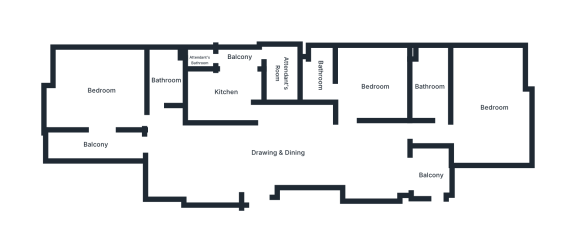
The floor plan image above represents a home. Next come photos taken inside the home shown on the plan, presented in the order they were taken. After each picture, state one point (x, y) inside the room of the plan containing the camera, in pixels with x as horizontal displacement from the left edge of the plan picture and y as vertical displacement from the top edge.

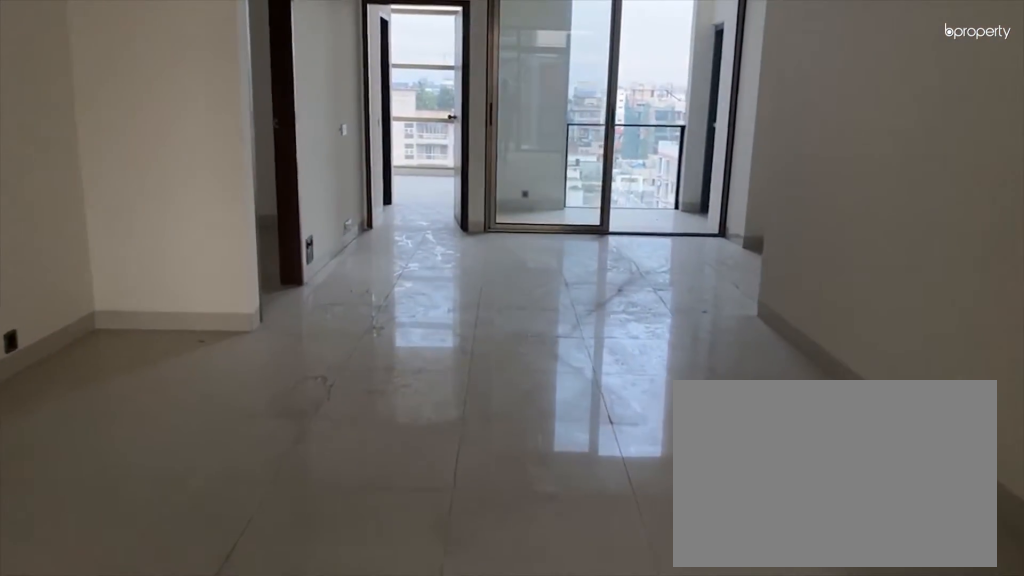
(261, 159)
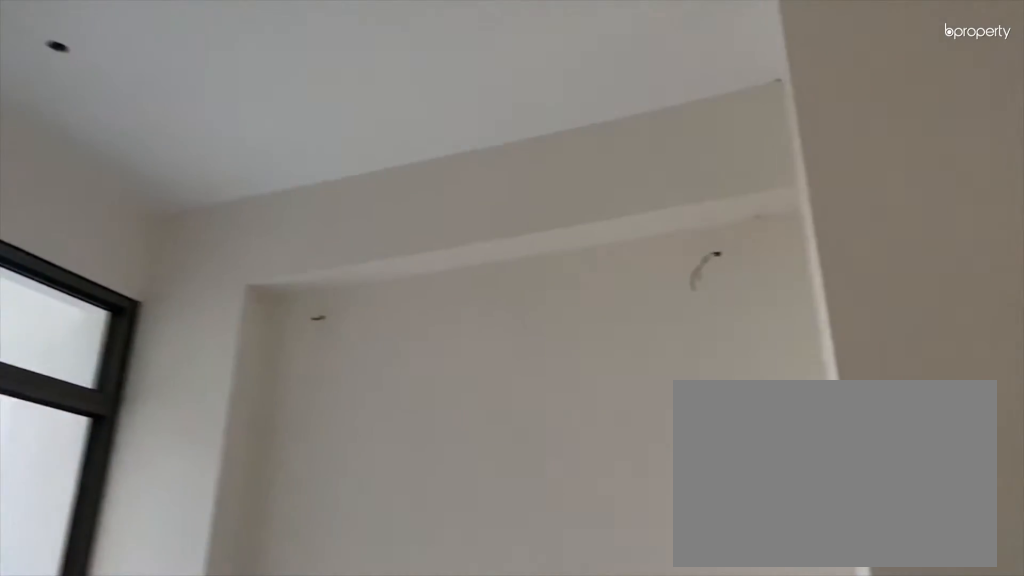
(363, 158)
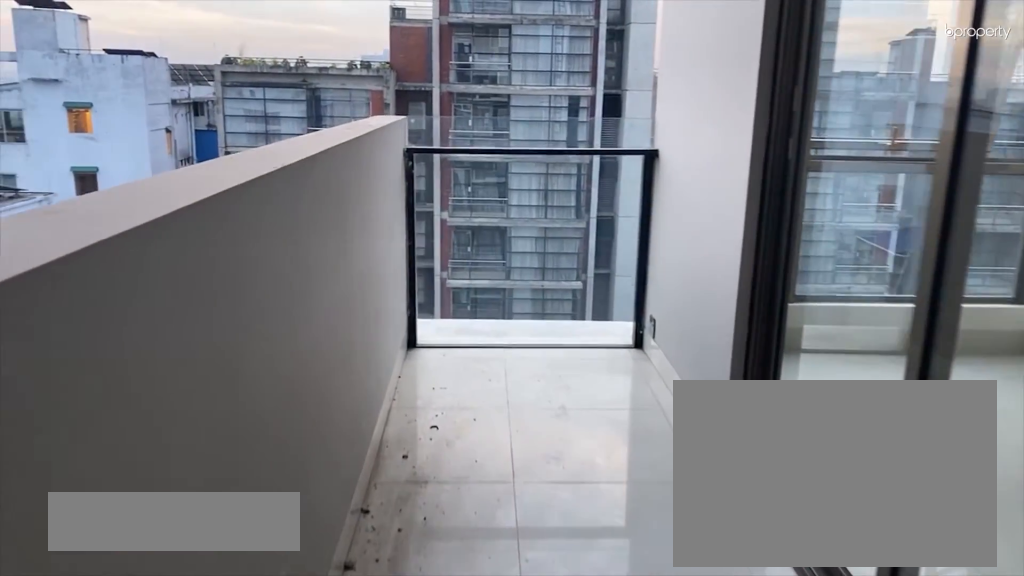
(95, 144)
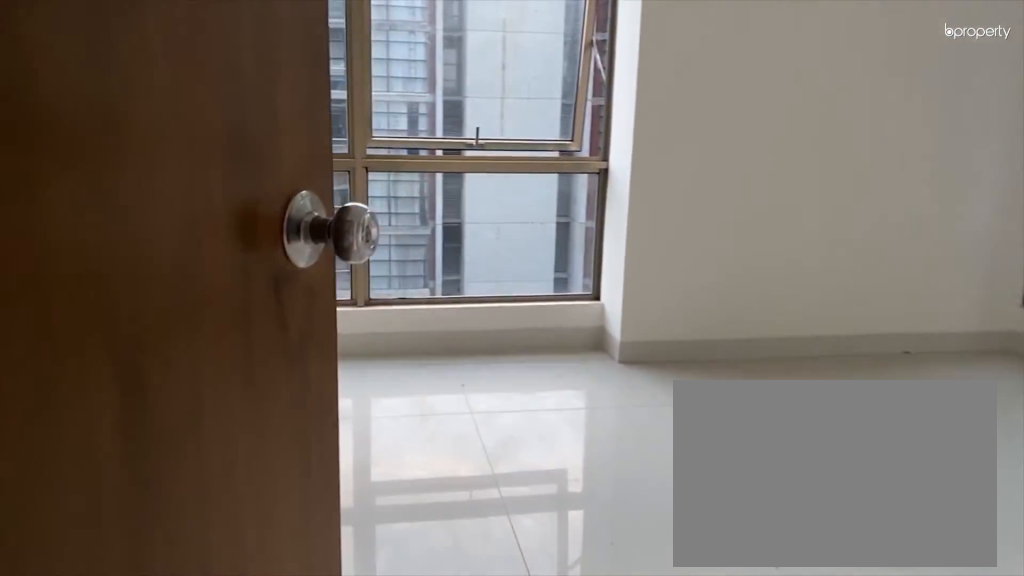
(113, 120)
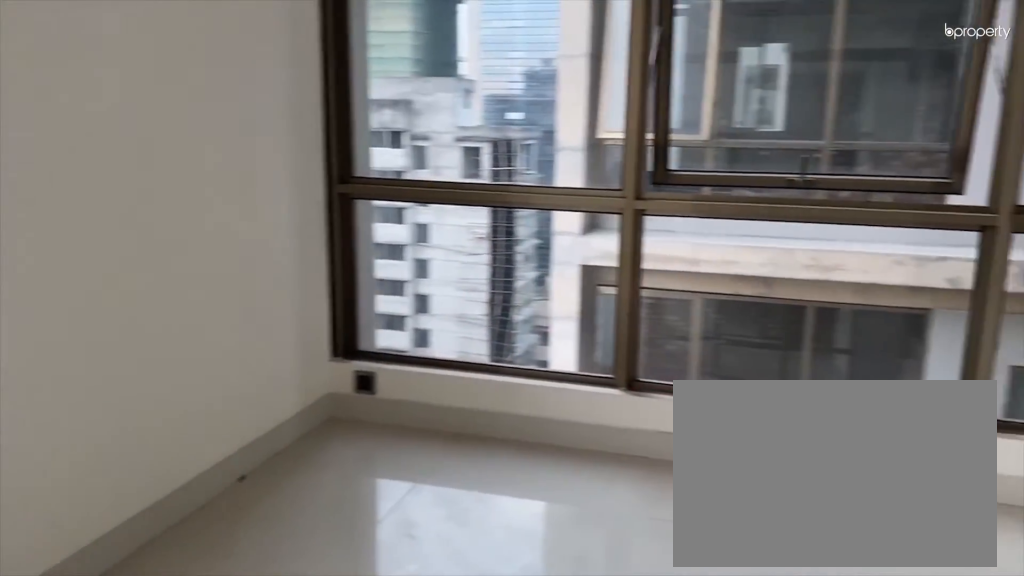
(101, 90)
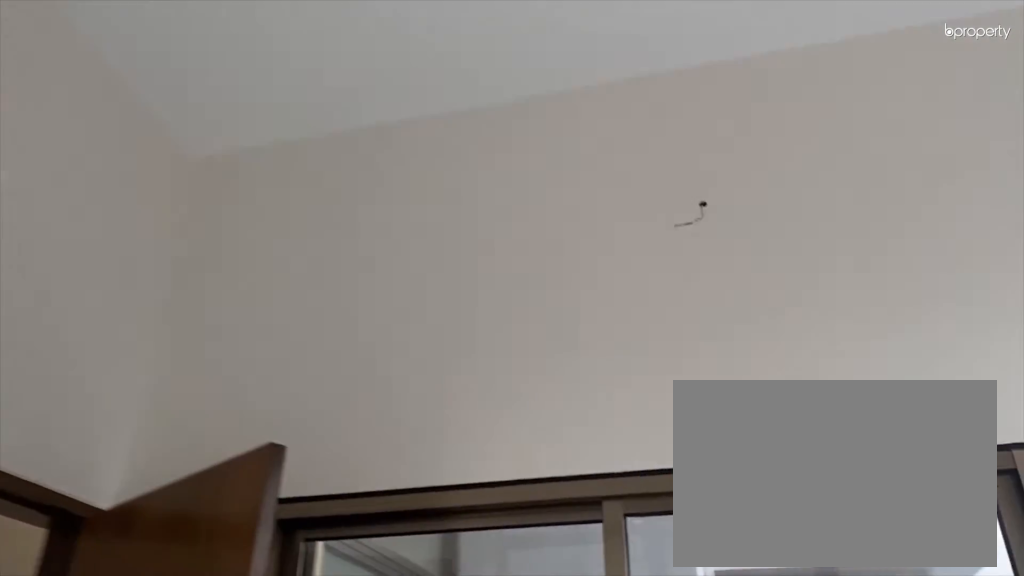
(101, 90)
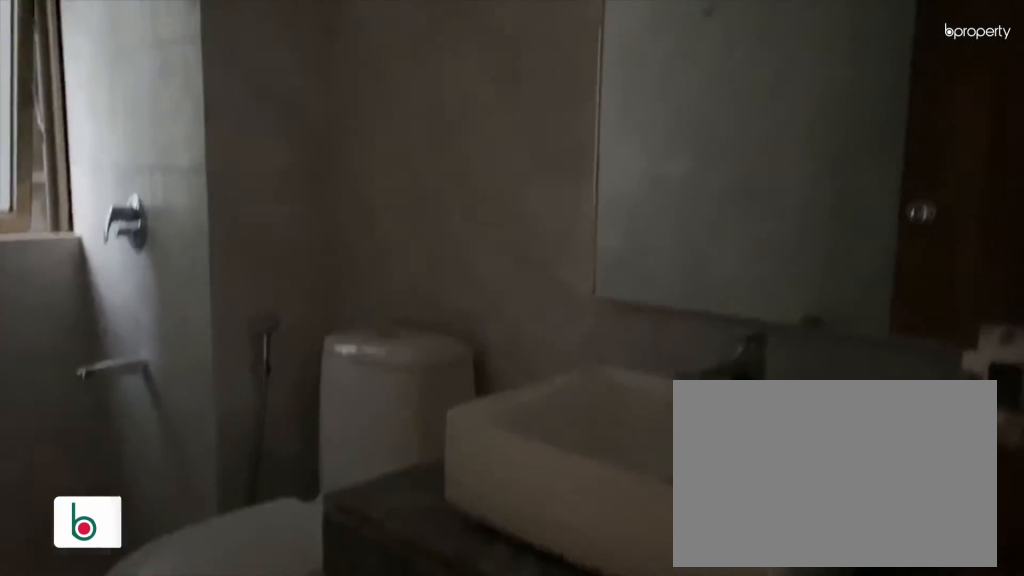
(165, 84)
